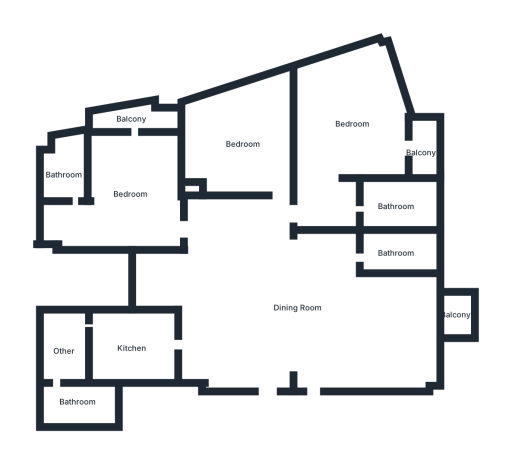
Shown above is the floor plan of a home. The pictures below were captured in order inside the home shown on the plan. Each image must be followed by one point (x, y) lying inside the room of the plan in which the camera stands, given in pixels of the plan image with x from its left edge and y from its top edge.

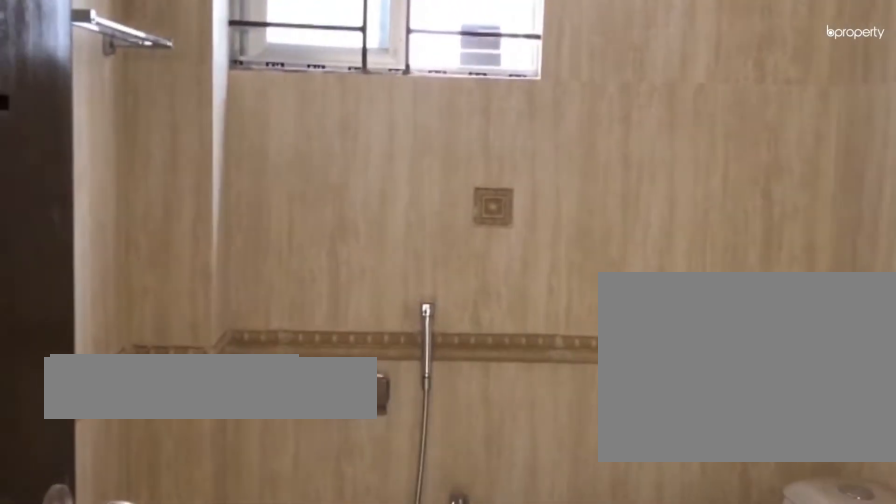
(394, 207)
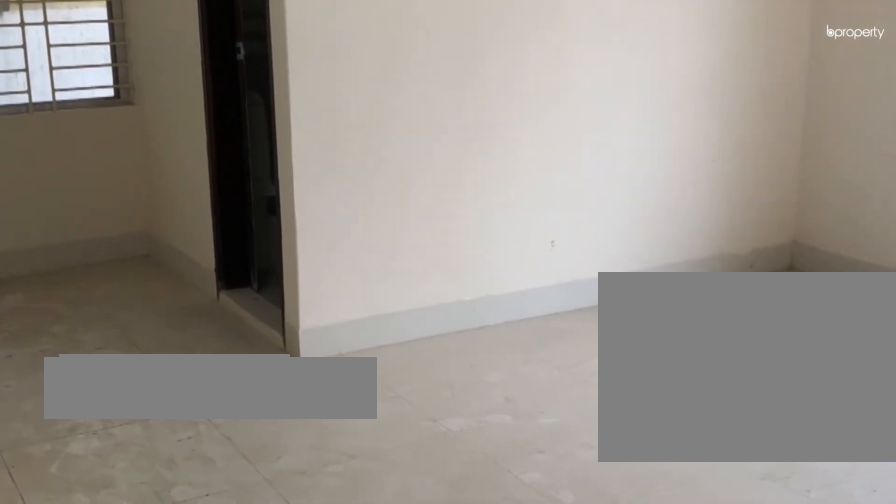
(130, 194)
